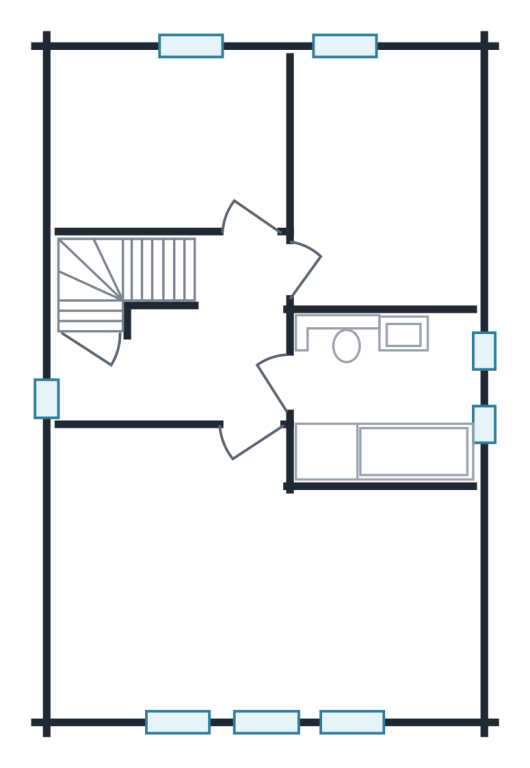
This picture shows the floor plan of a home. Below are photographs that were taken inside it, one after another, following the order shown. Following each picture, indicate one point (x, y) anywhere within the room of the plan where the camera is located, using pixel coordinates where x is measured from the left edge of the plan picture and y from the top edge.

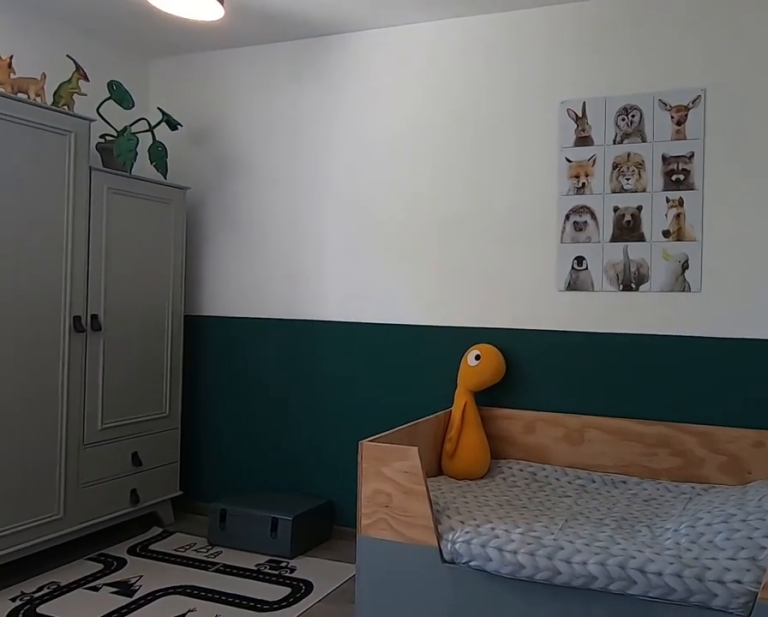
(382, 180)
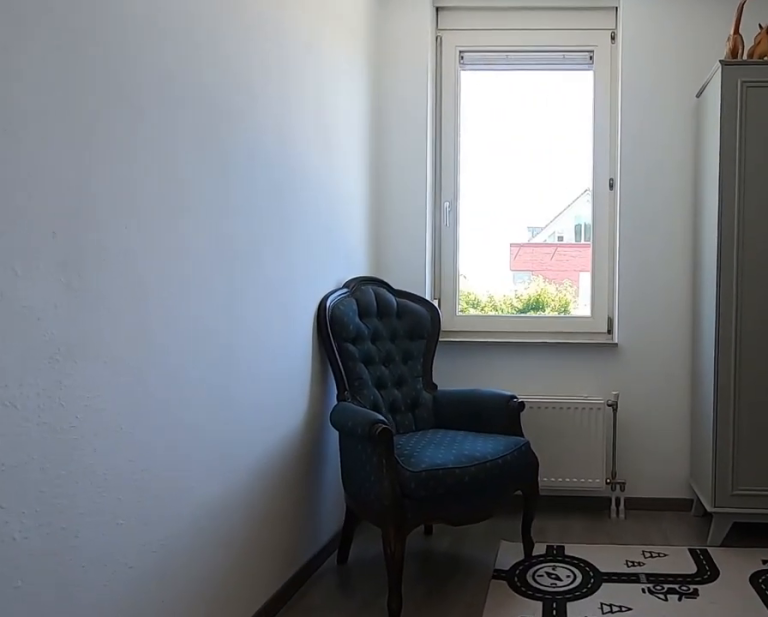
(382, 180)
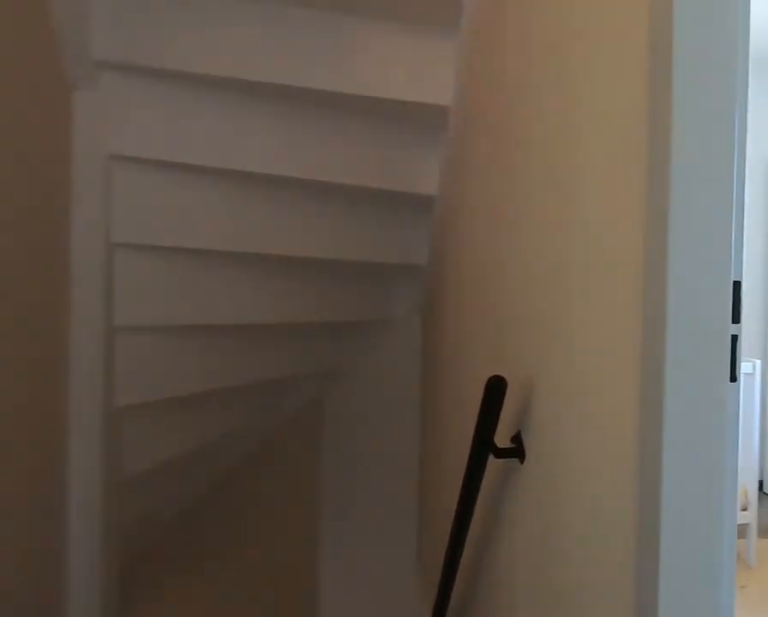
(191, 347)
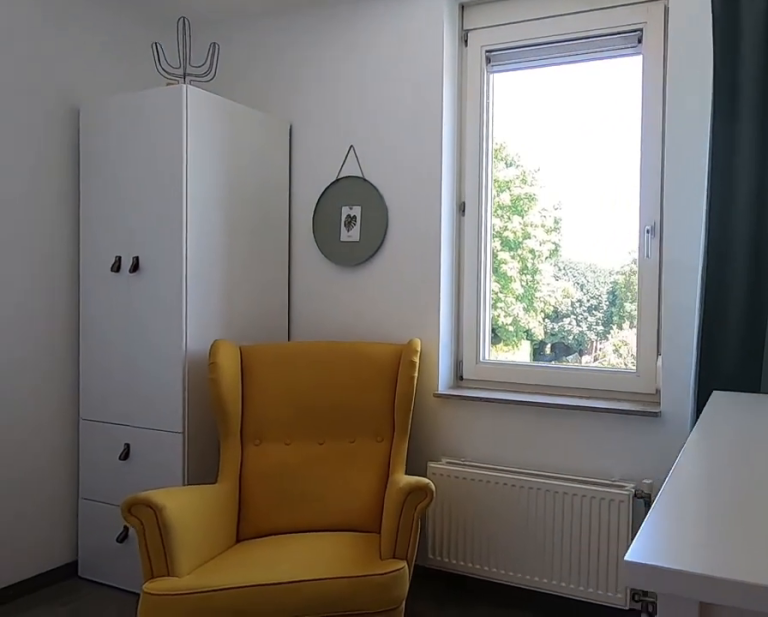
(172, 143)
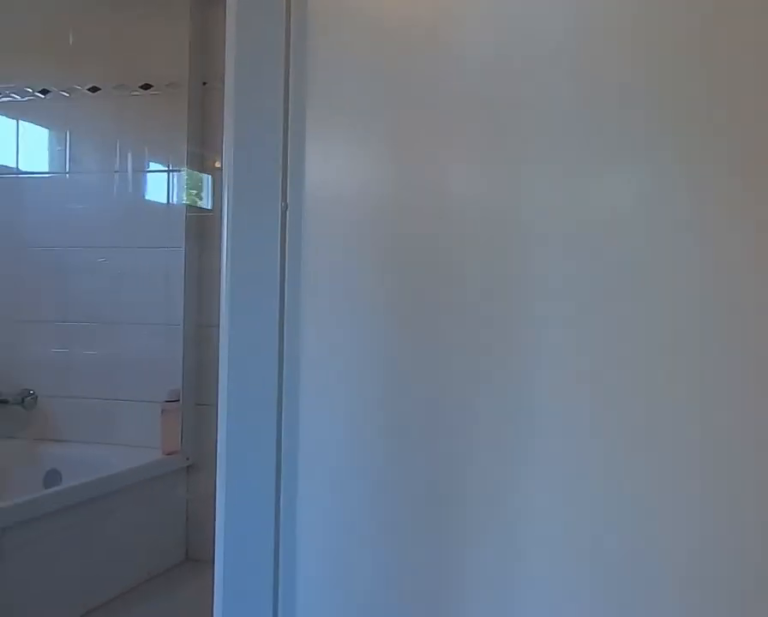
(191, 347)
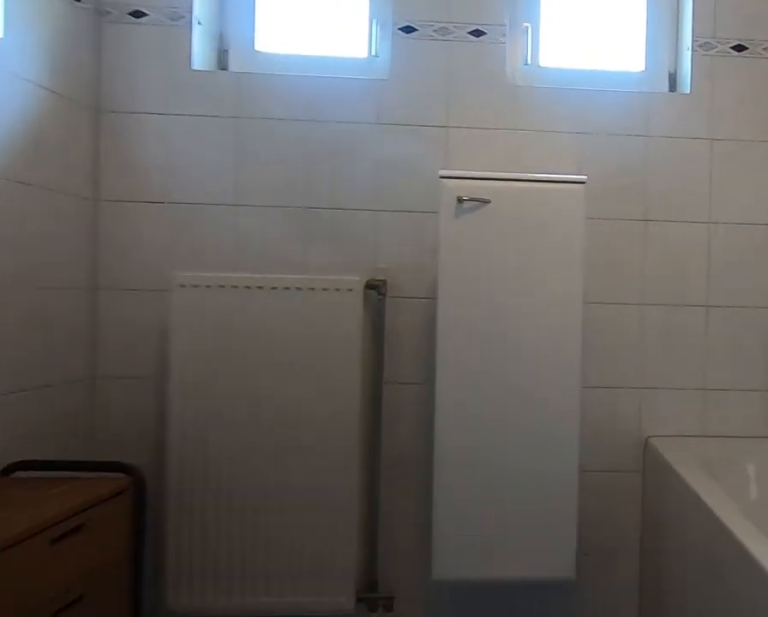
(382, 397)
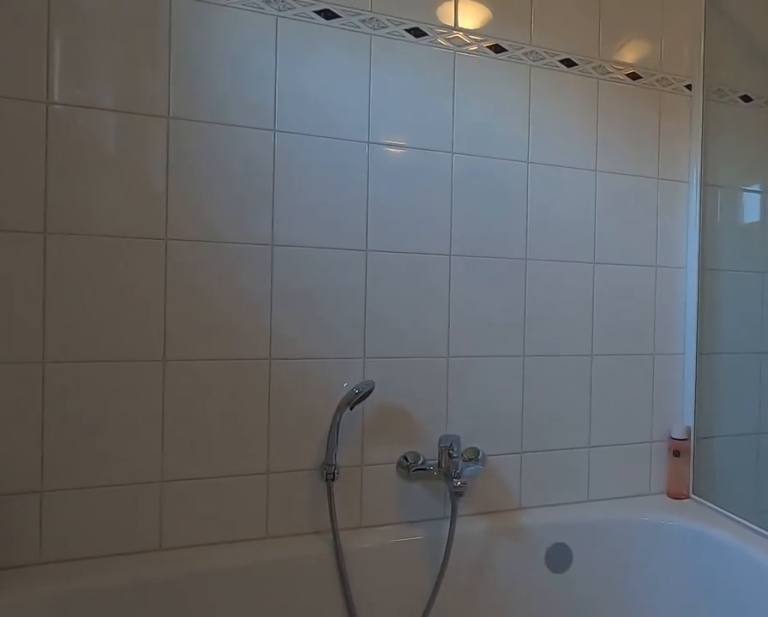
(382, 397)
